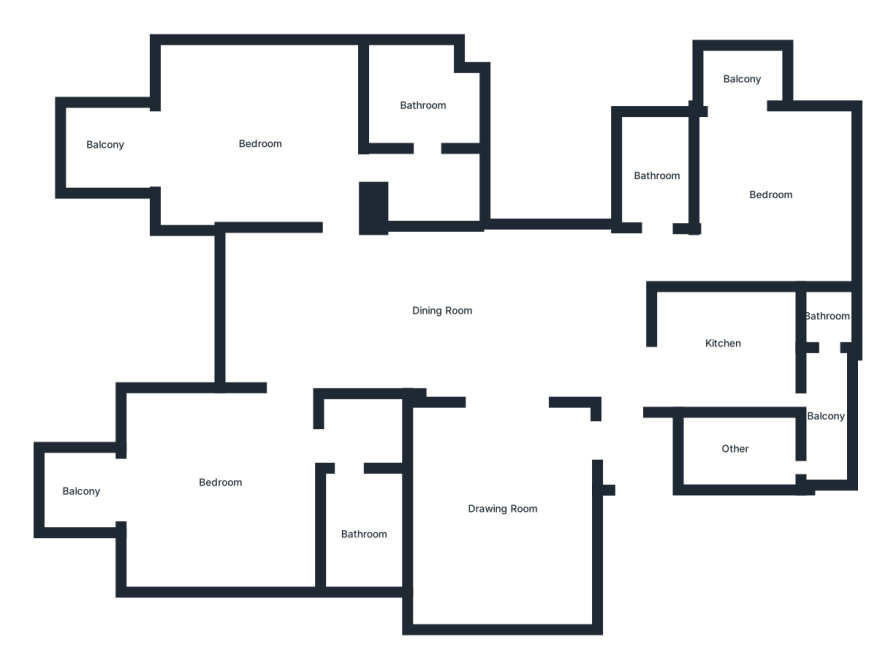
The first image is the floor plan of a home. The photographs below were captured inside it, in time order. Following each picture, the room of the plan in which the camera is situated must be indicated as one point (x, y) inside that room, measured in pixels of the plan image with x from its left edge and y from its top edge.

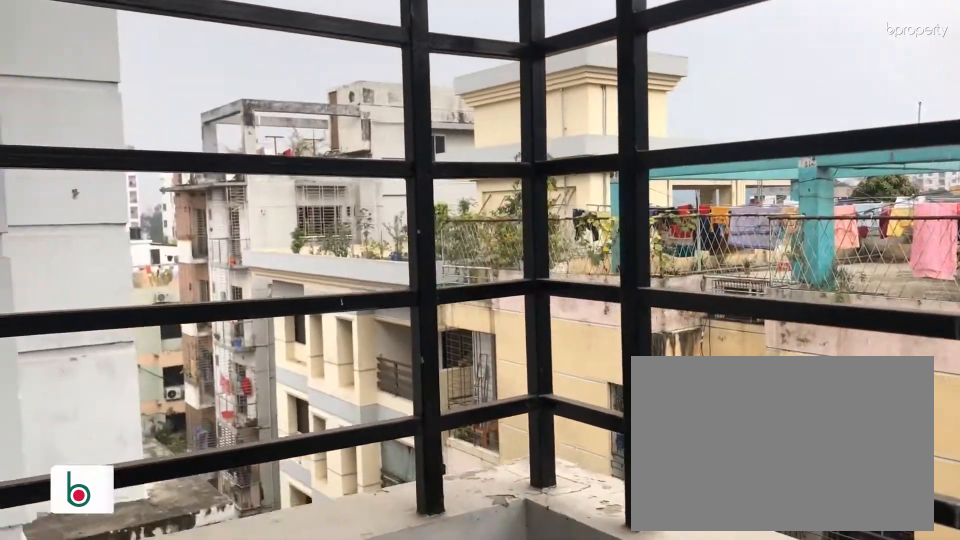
(741, 78)
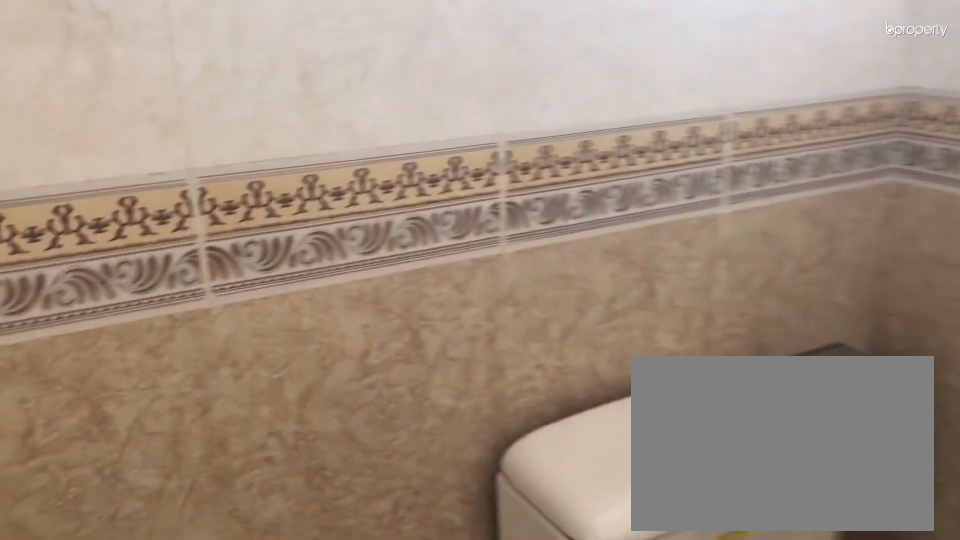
(658, 172)
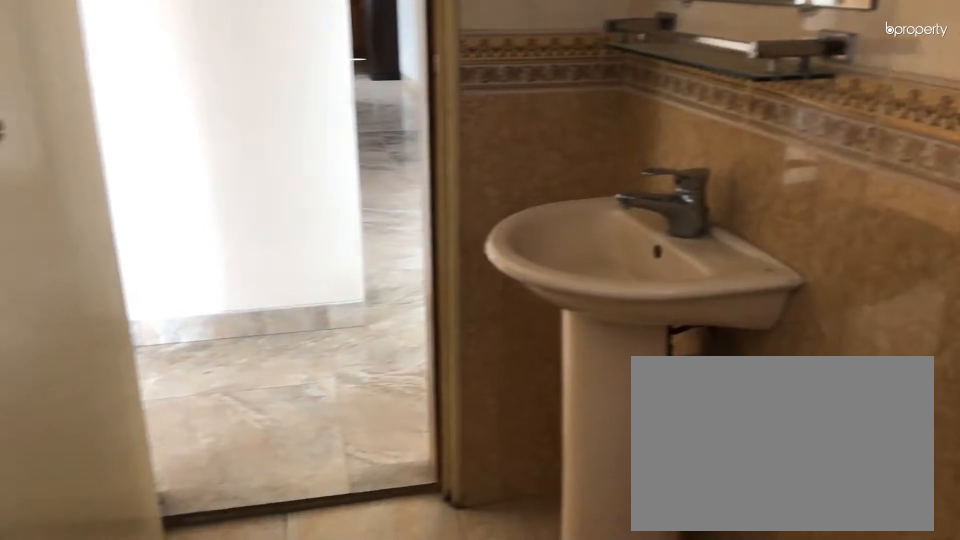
(658, 172)
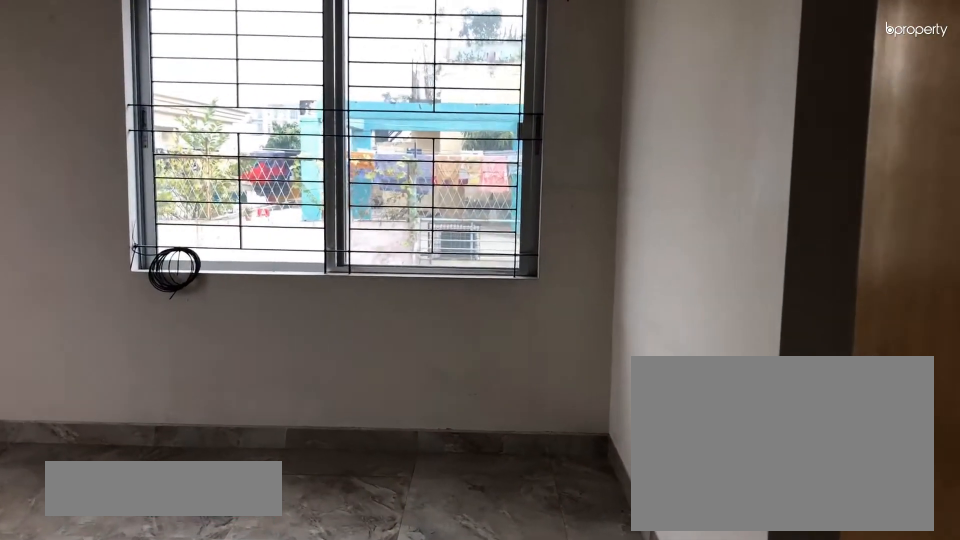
(259, 144)
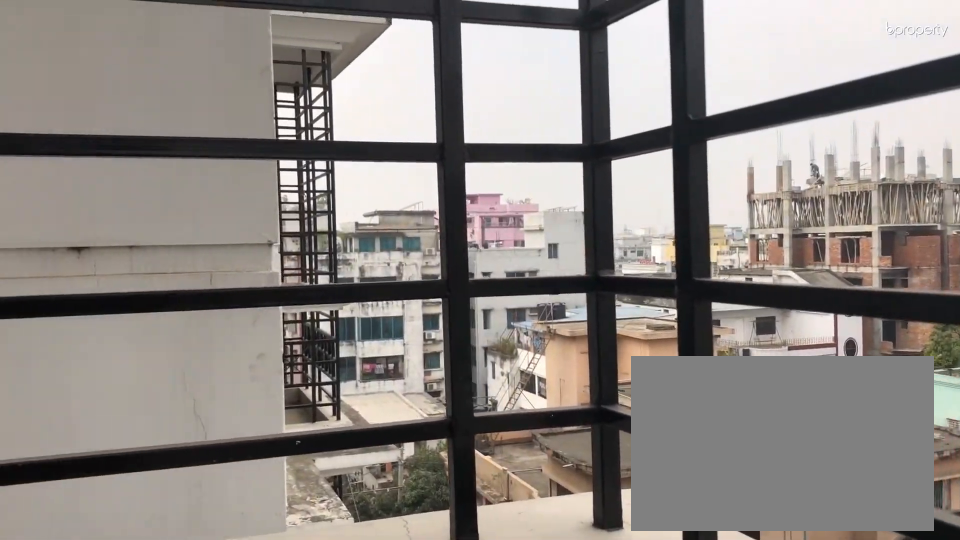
(108, 144)
